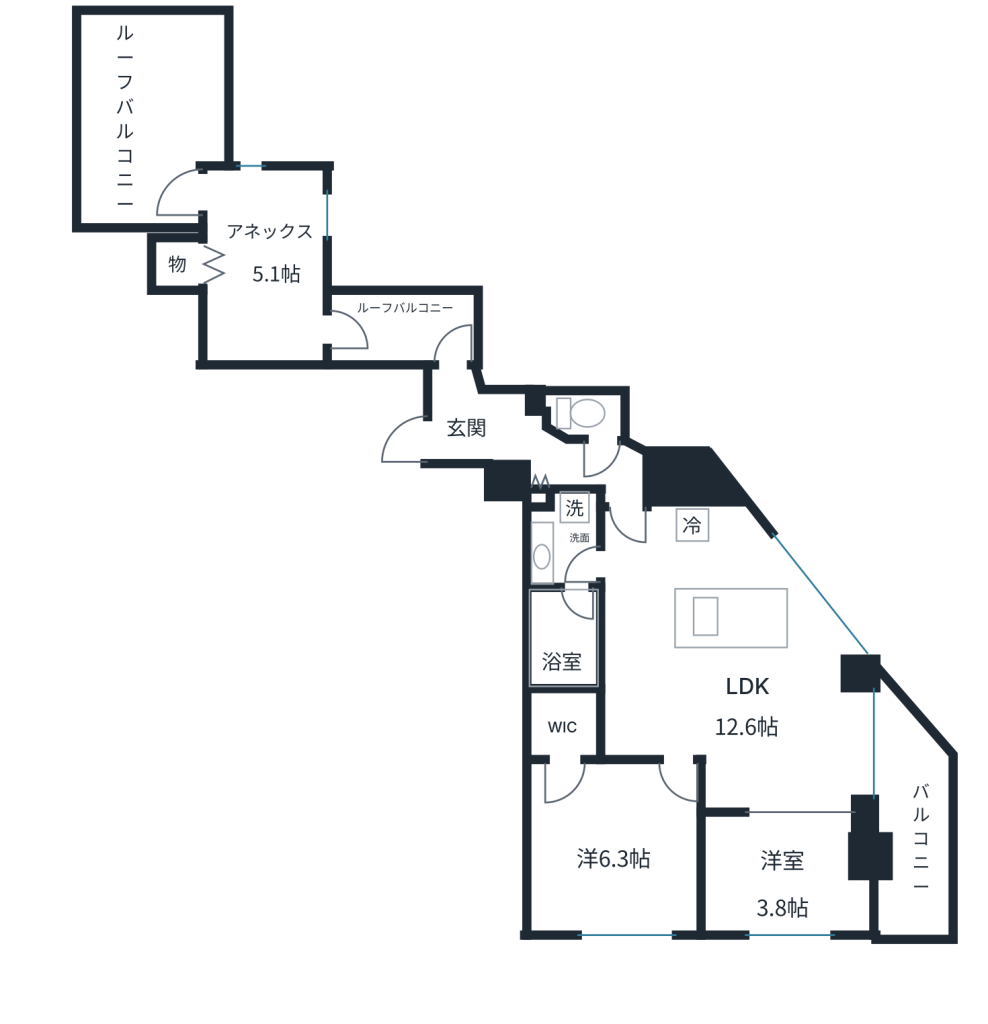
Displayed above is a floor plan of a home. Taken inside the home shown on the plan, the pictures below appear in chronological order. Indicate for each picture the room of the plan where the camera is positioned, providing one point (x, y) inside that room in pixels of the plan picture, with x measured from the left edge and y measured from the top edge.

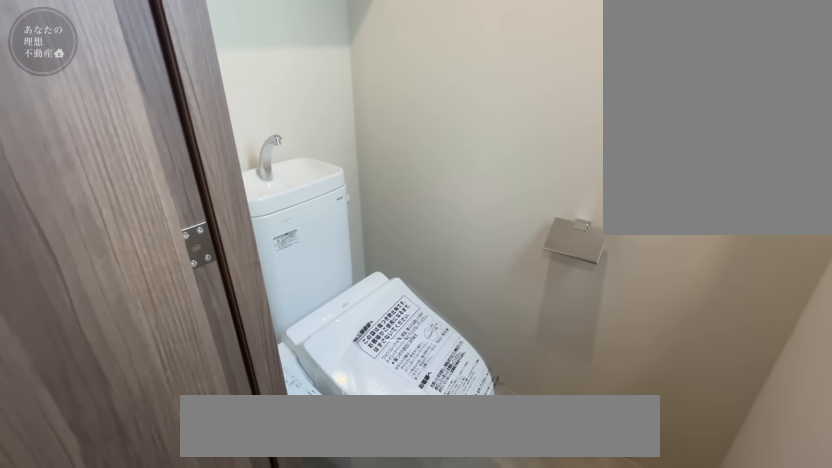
(534, 458)
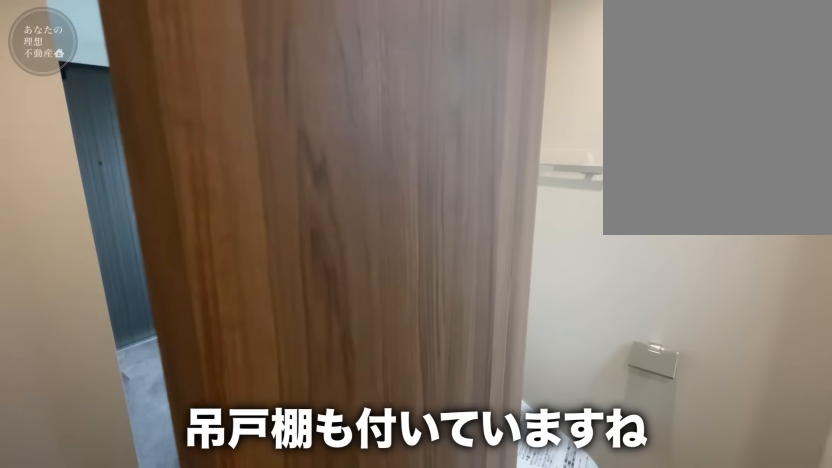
(534, 457)
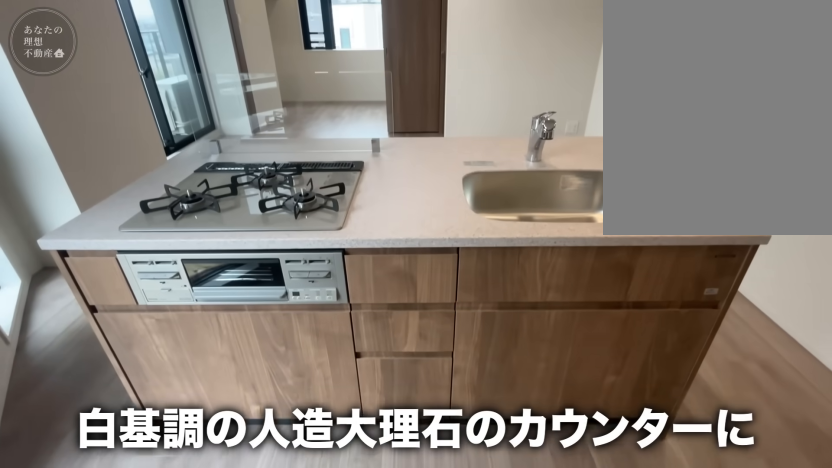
(723, 542)
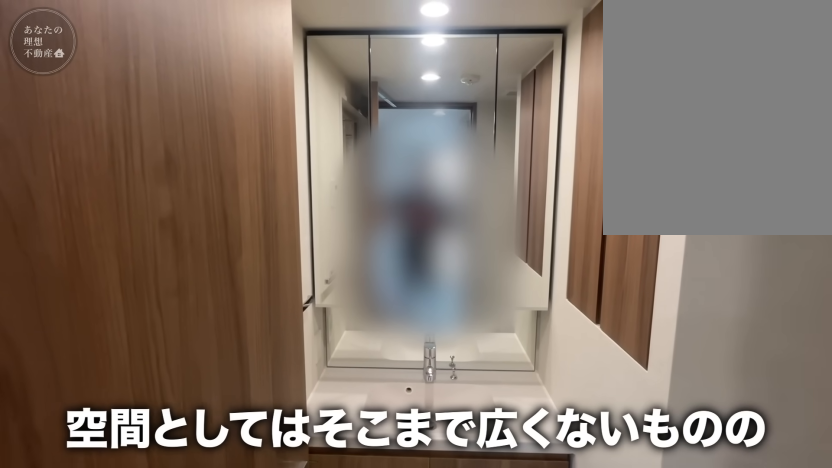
(572, 543)
